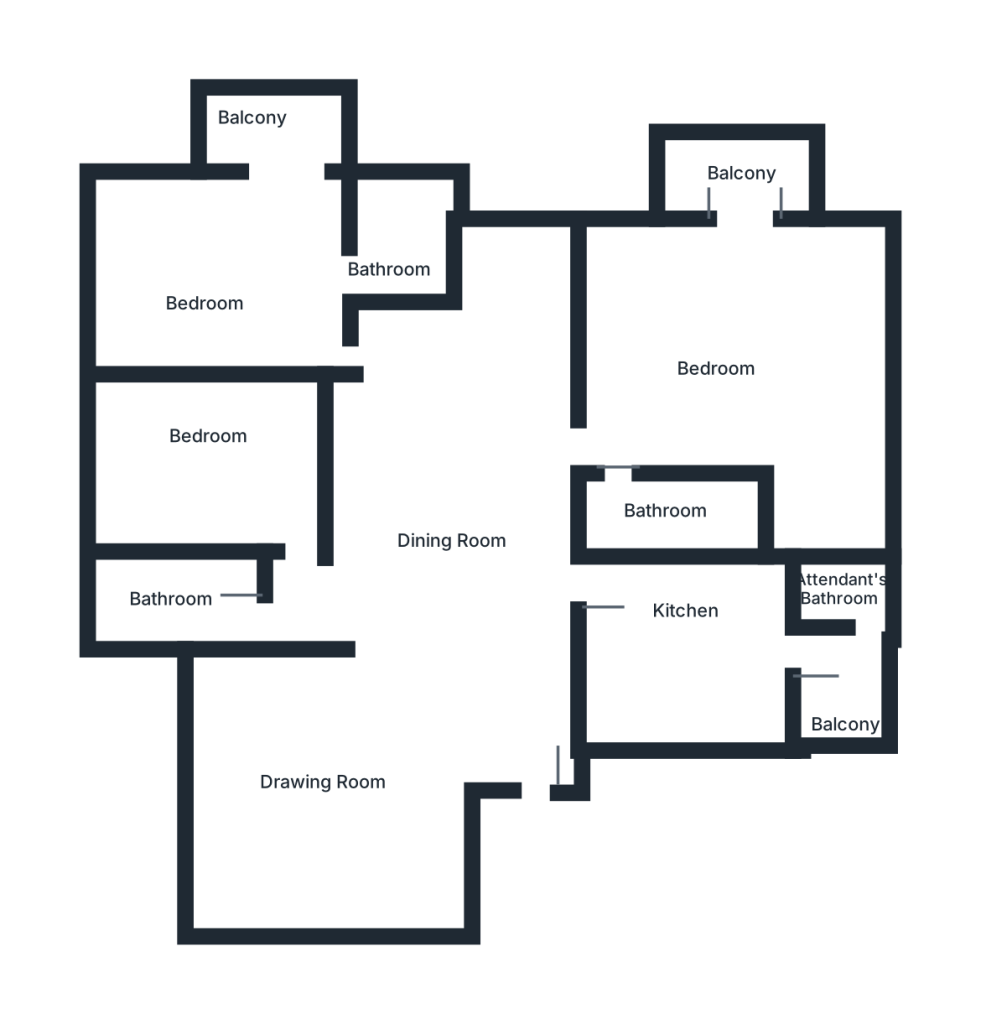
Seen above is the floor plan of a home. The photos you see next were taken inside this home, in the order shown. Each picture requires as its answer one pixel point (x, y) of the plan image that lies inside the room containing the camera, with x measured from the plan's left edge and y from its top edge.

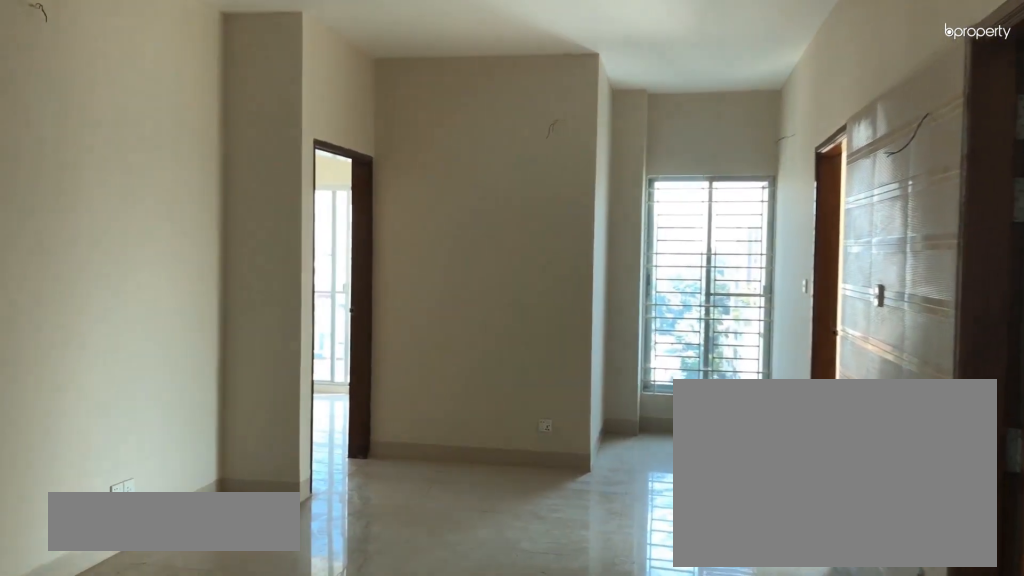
(454, 658)
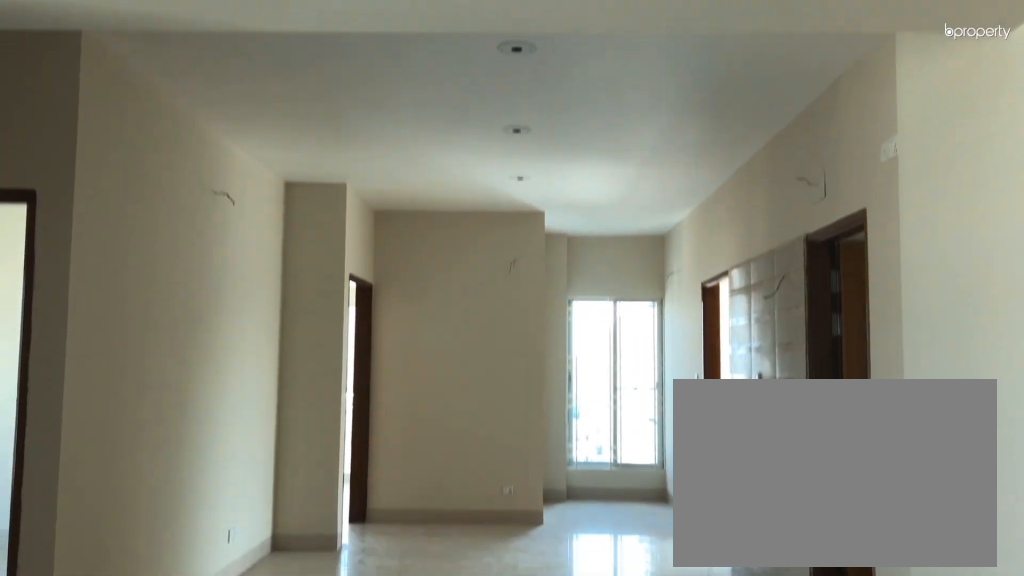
(430, 674)
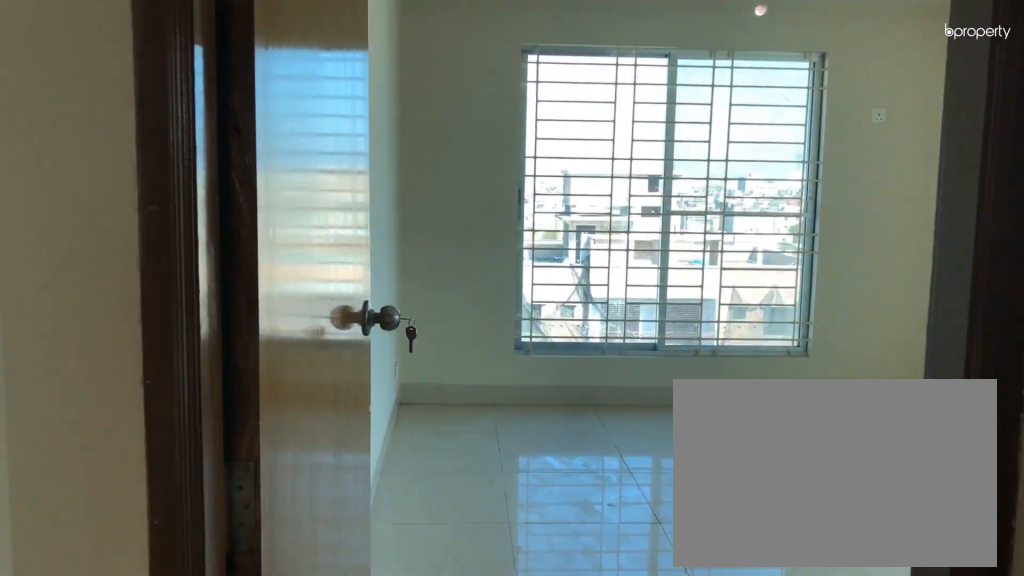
(411, 368)
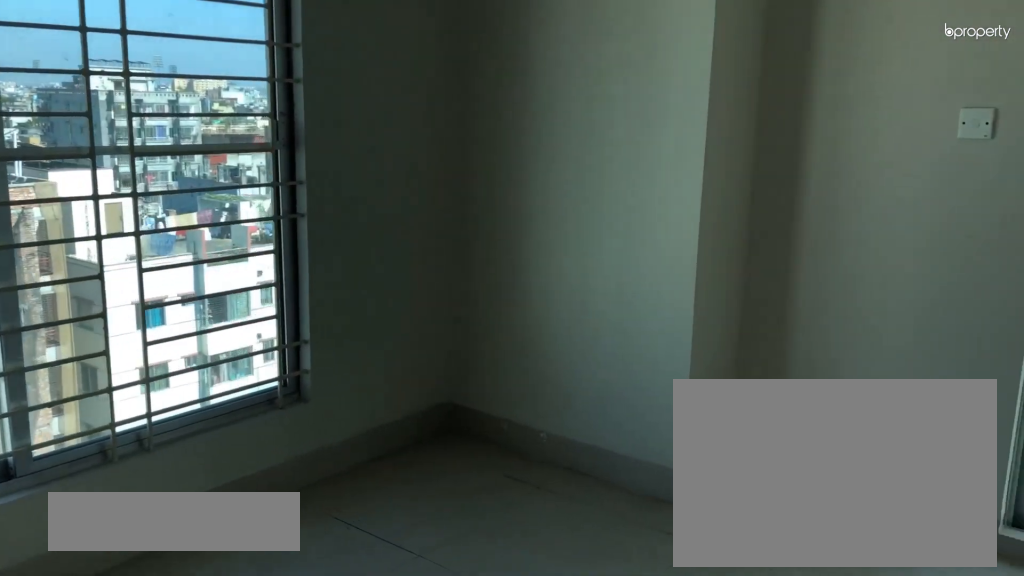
(235, 270)
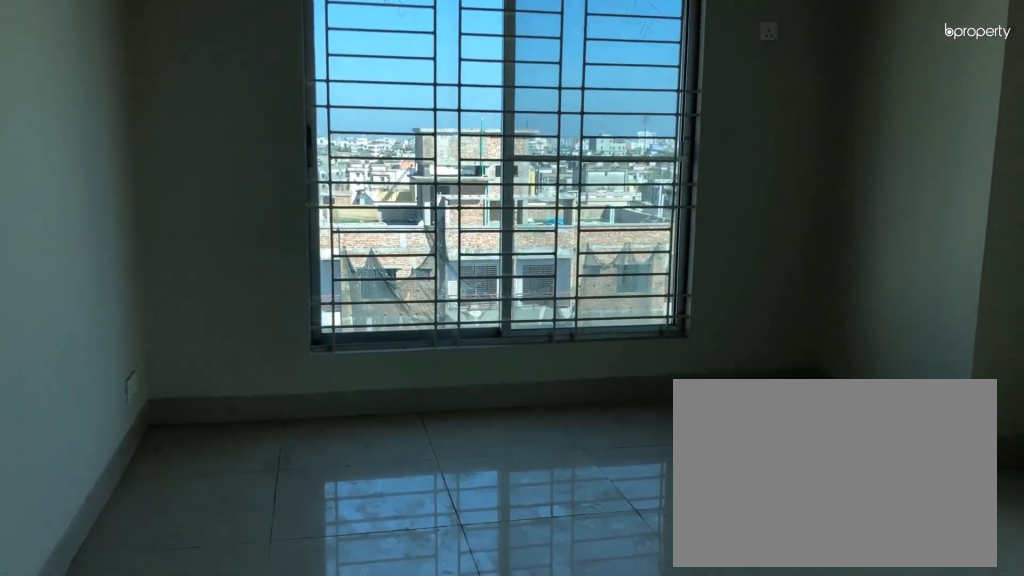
(235, 270)
